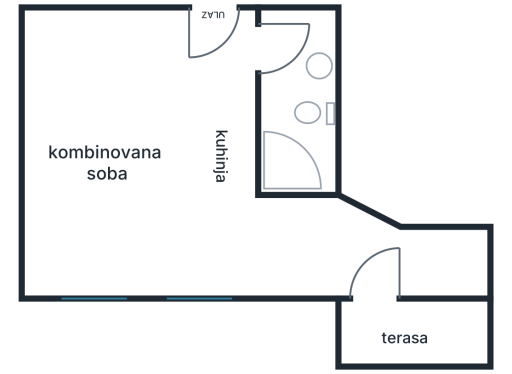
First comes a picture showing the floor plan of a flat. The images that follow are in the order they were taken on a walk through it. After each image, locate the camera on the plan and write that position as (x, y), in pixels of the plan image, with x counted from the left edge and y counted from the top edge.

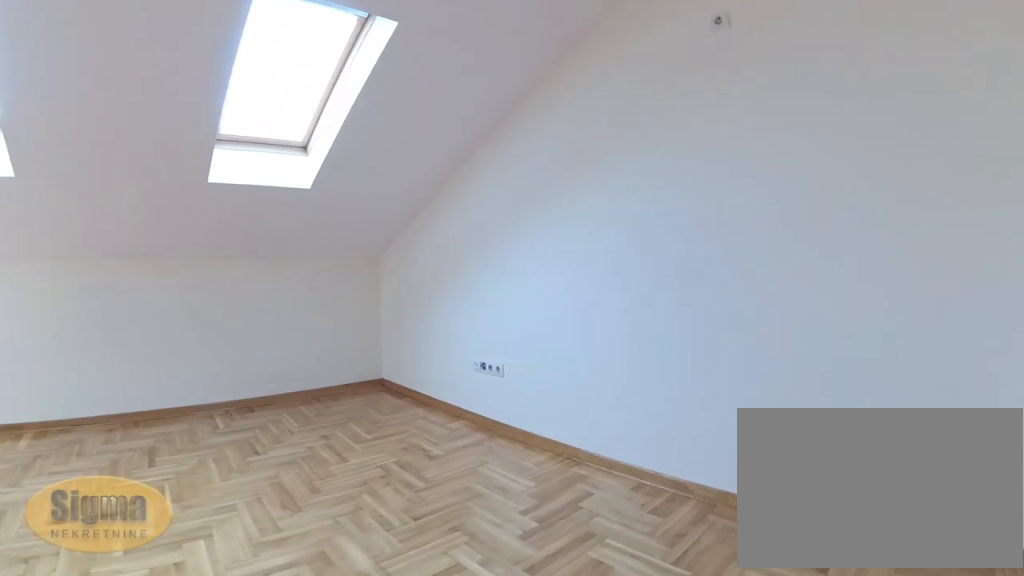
(147, 58)
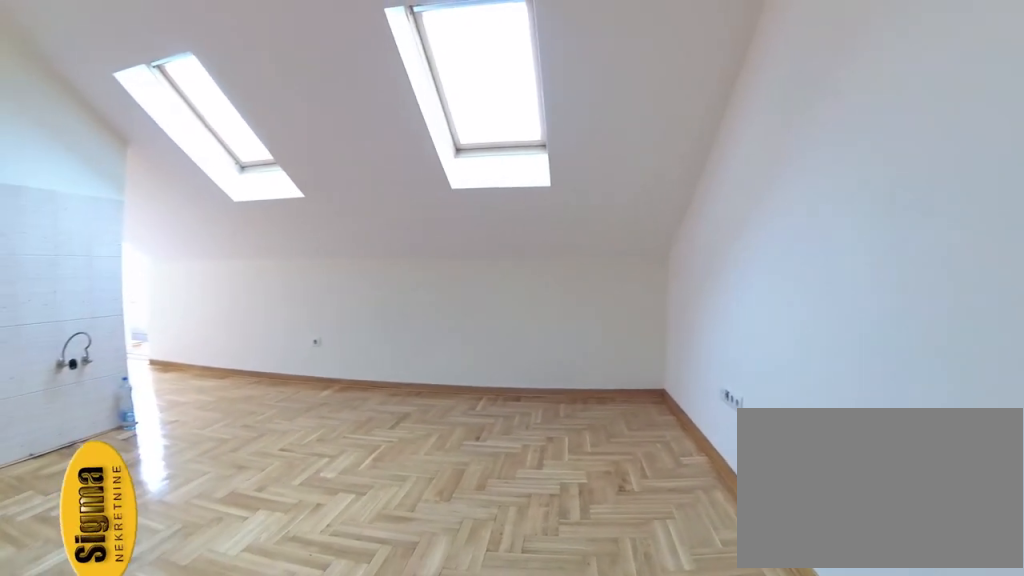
(92, 59)
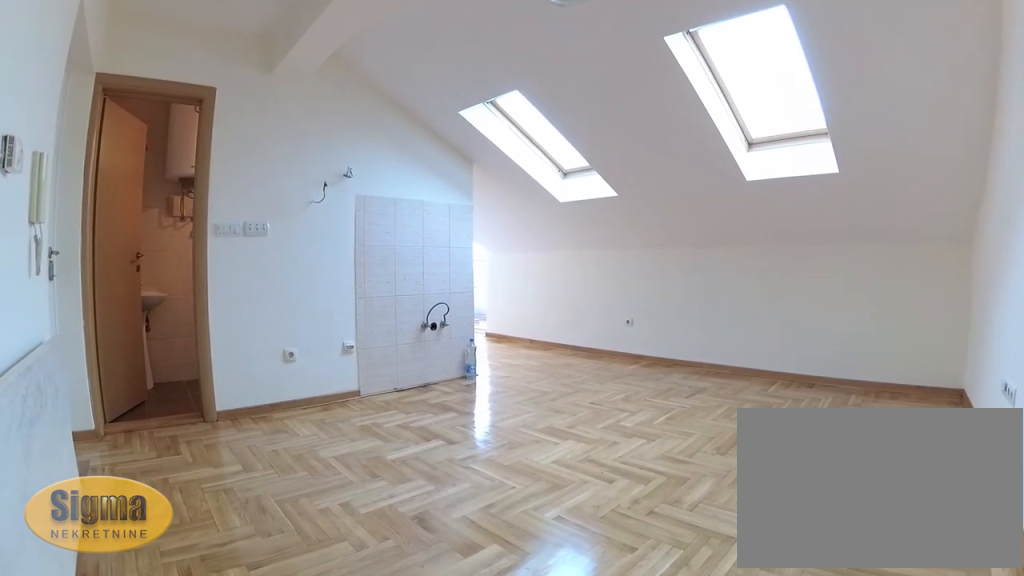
(68, 41)
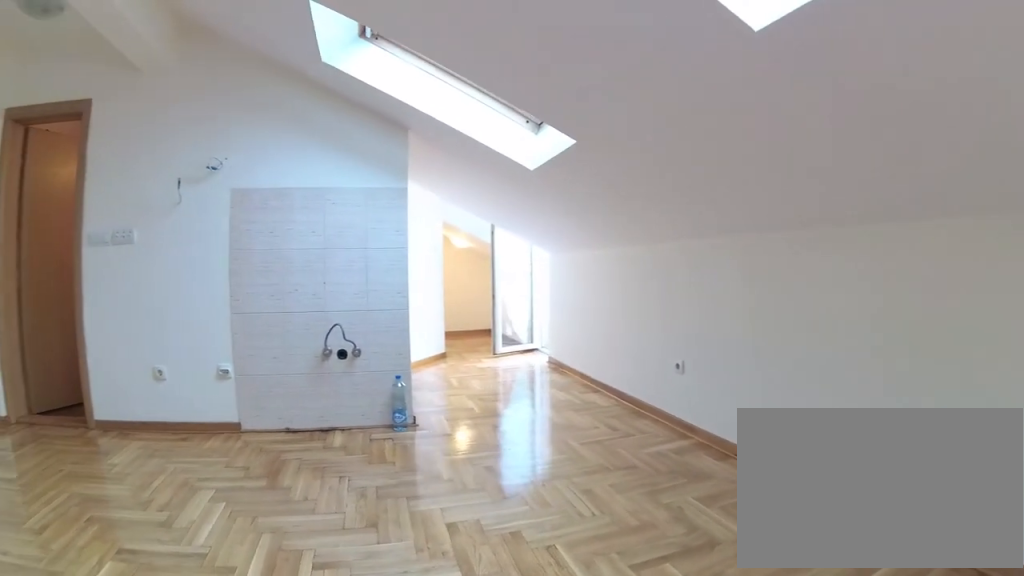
(60, 172)
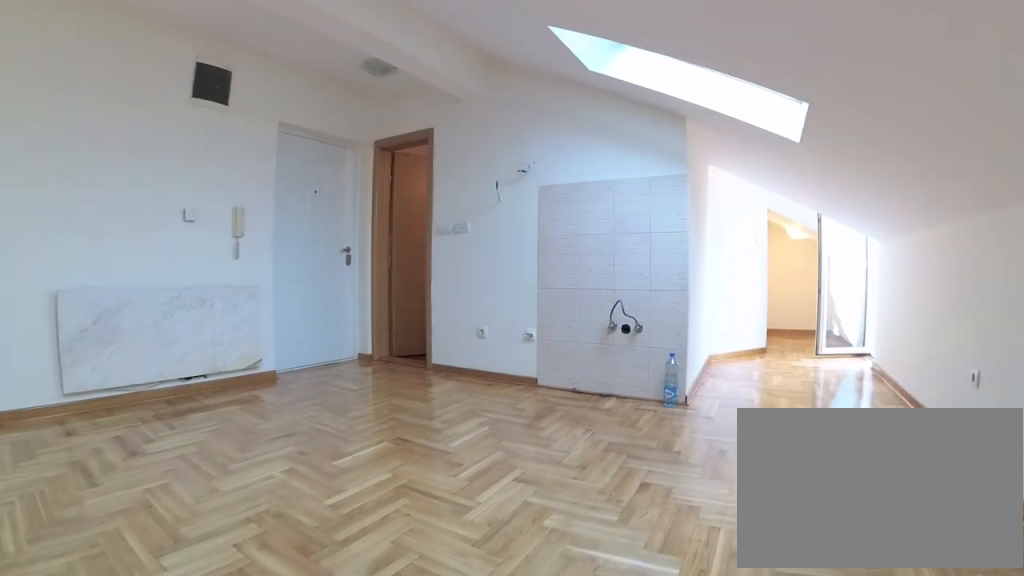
(59, 219)
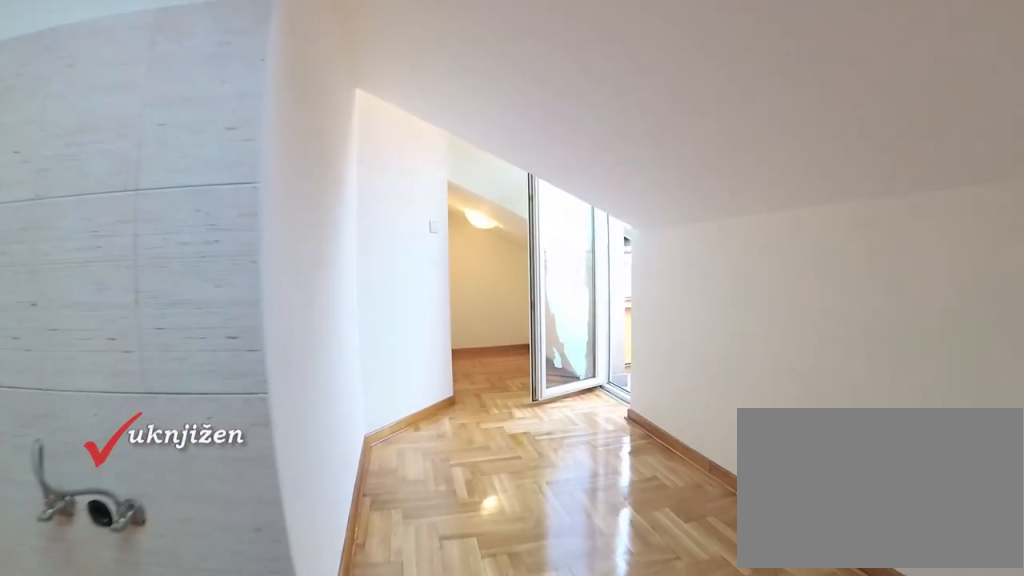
(158, 242)
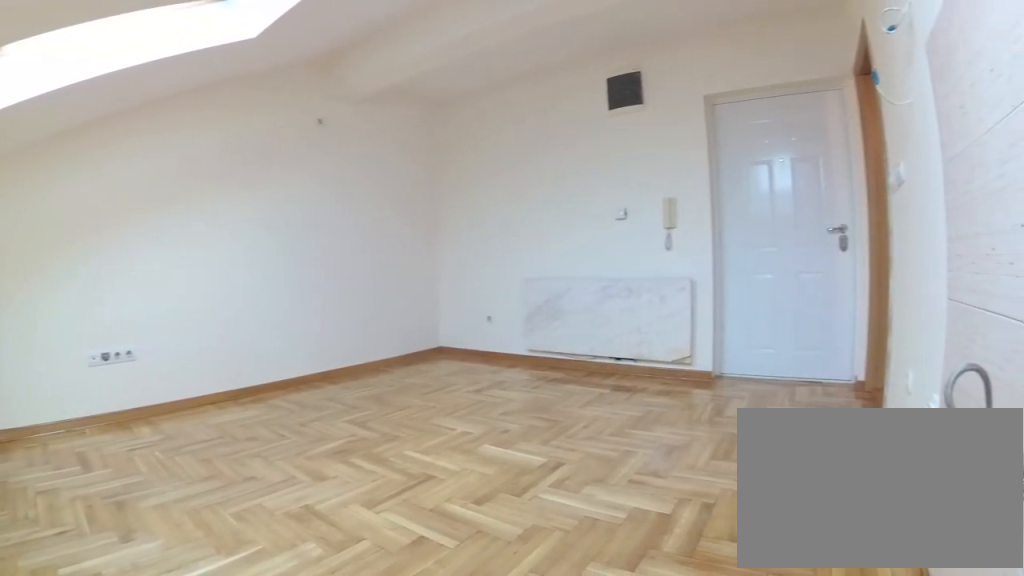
(238, 246)
